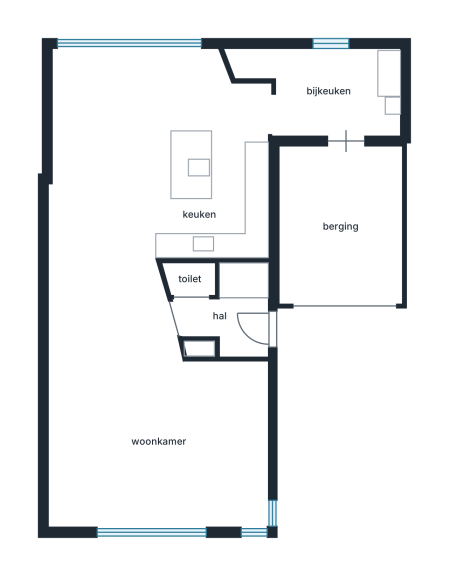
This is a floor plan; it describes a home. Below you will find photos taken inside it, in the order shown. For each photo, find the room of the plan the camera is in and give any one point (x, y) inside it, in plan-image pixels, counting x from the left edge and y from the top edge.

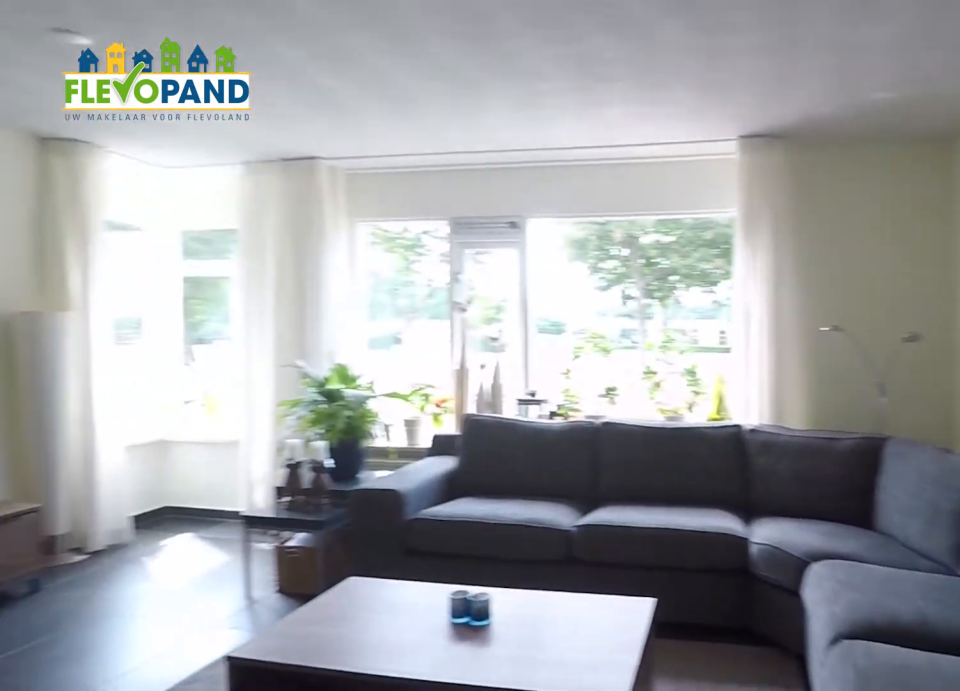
(121, 380)
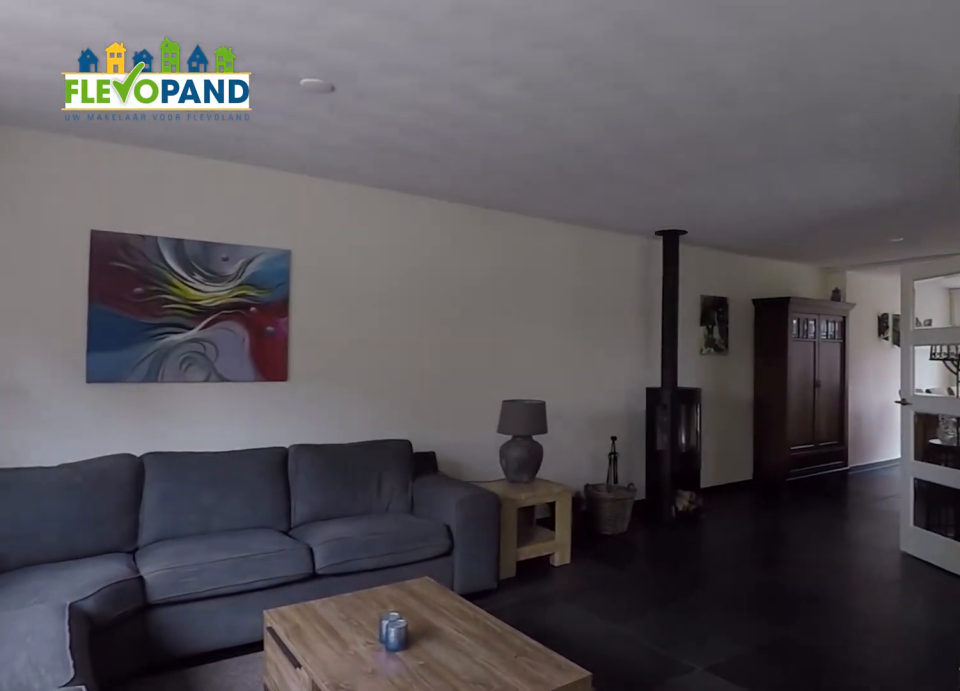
(121, 380)
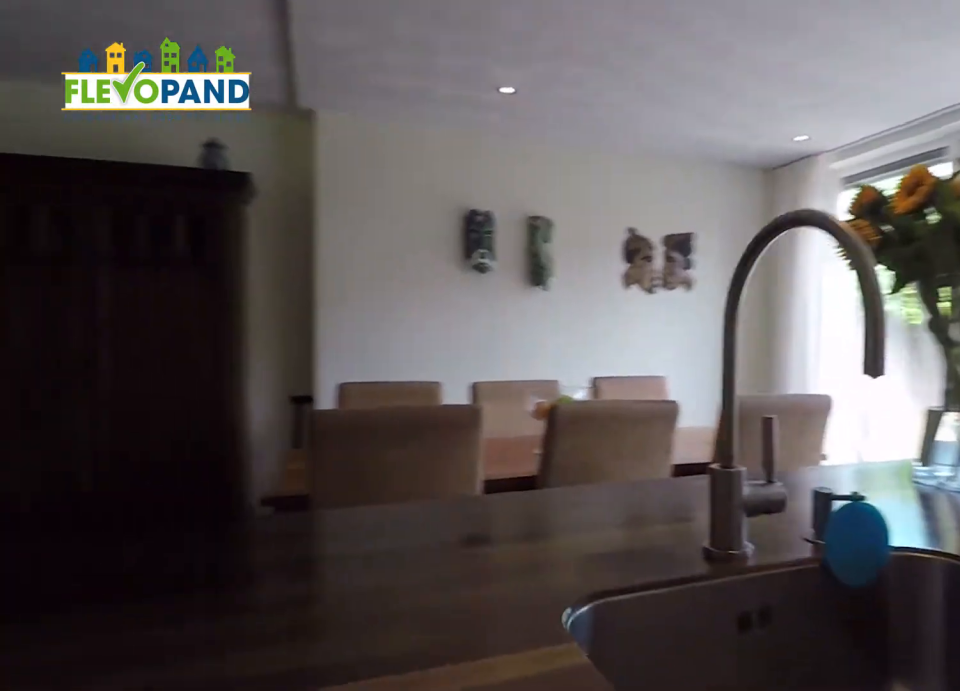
(156, 154)
